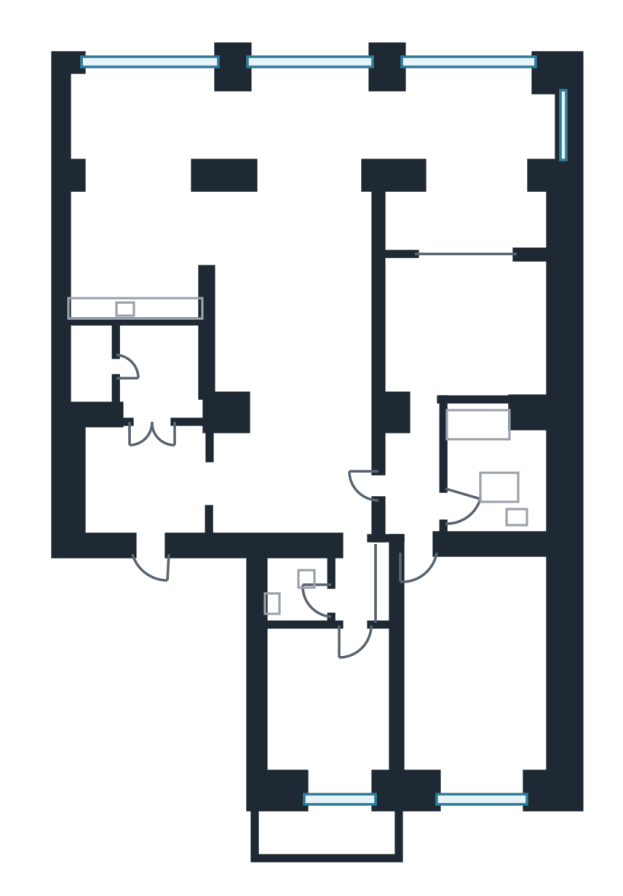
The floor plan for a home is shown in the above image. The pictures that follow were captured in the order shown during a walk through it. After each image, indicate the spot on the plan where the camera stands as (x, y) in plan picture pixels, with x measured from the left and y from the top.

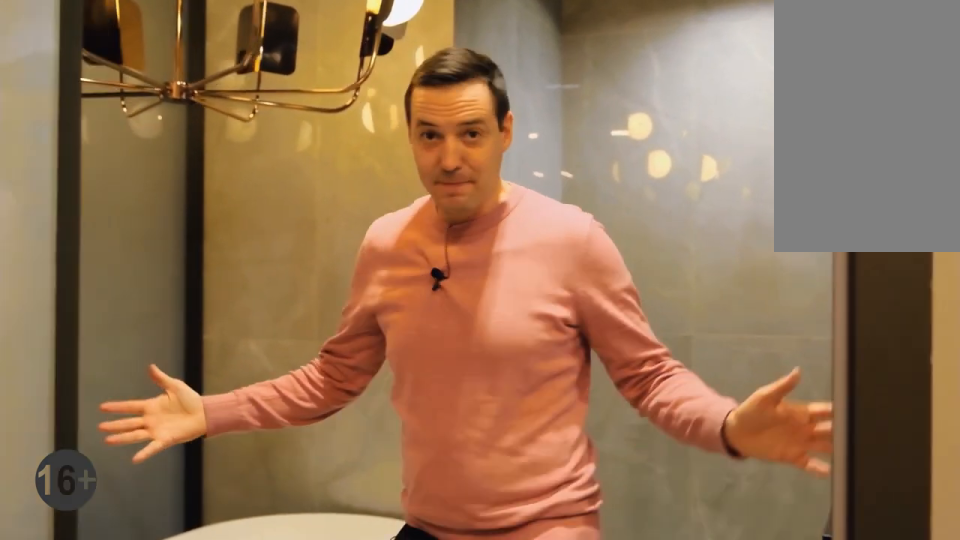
(459, 447)
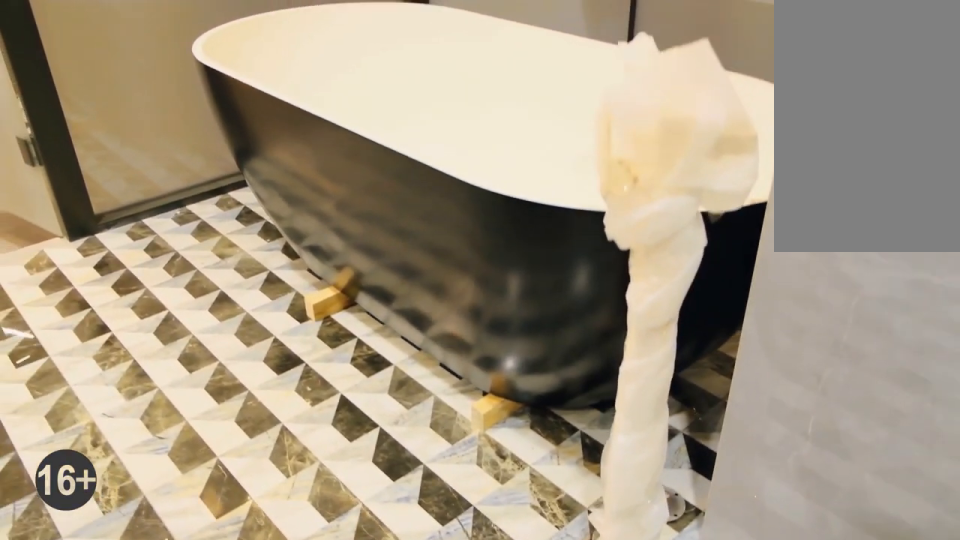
(484, 455)
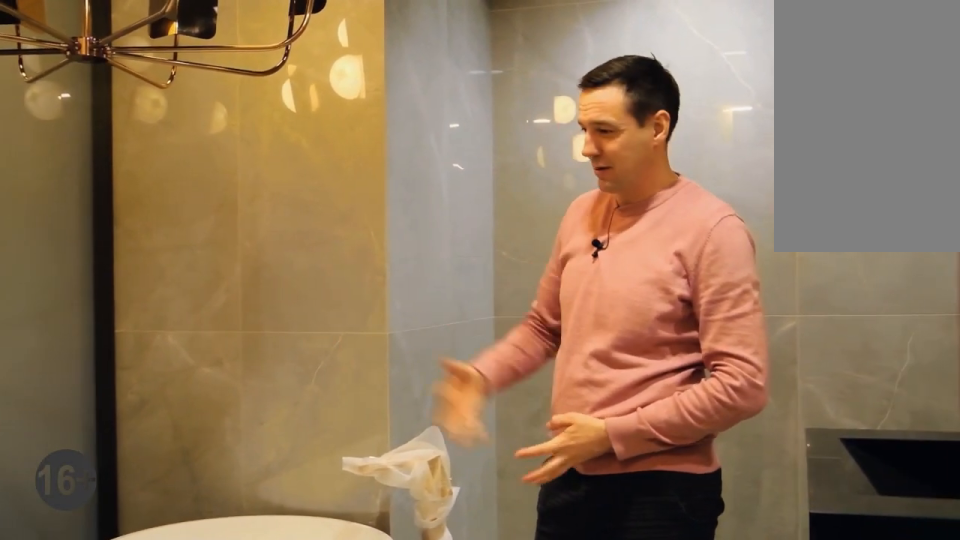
(483, 452)
